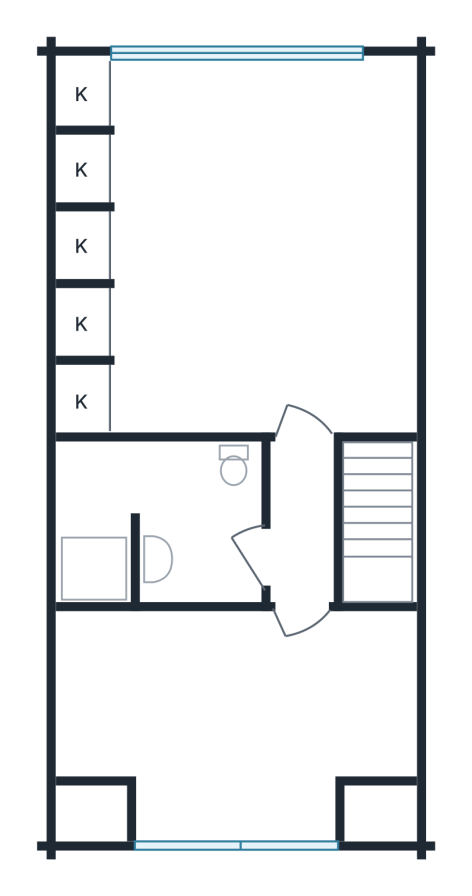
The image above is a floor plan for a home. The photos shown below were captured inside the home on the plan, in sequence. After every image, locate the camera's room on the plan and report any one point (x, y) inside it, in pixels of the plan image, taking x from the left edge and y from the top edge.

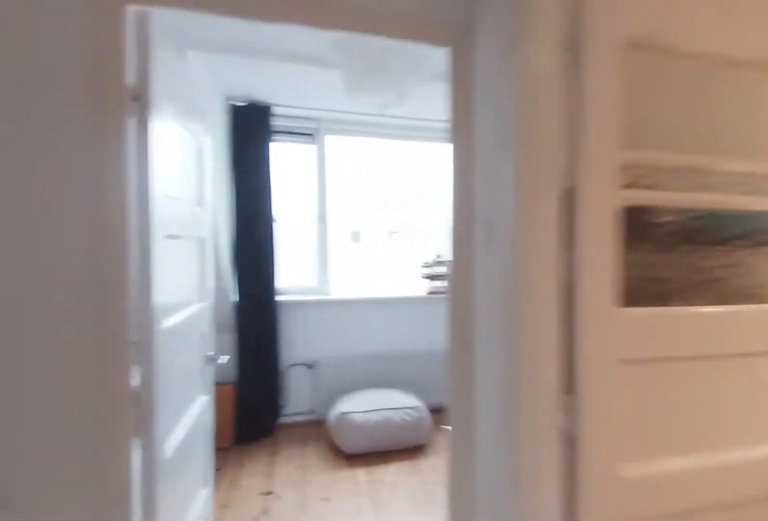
(312, 526)
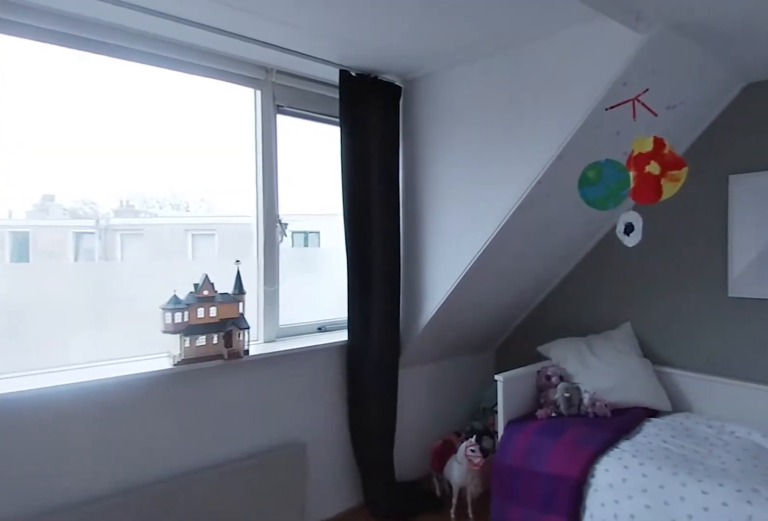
(236, 714)
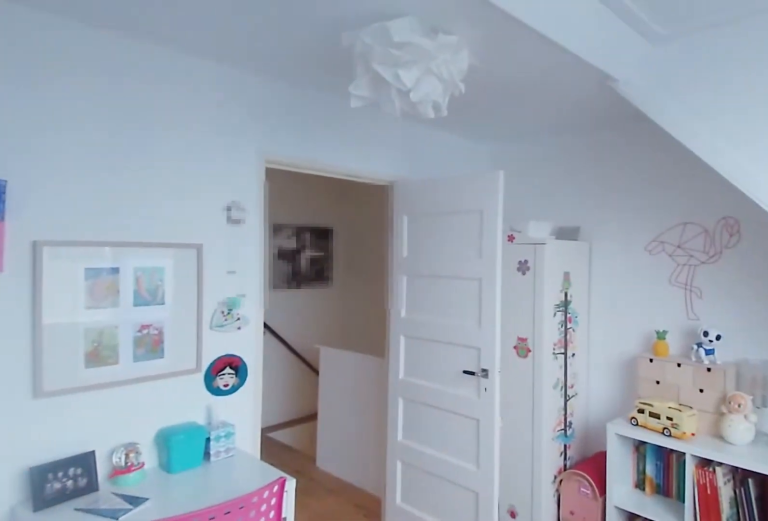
(236, 714)
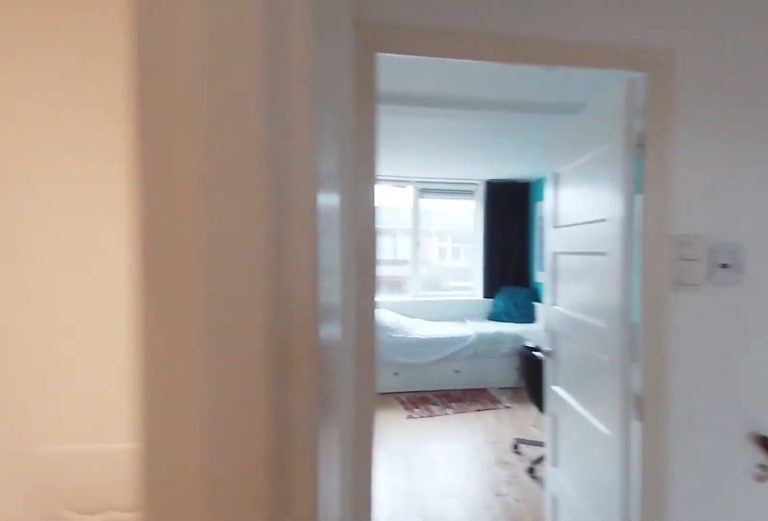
(312, 526)
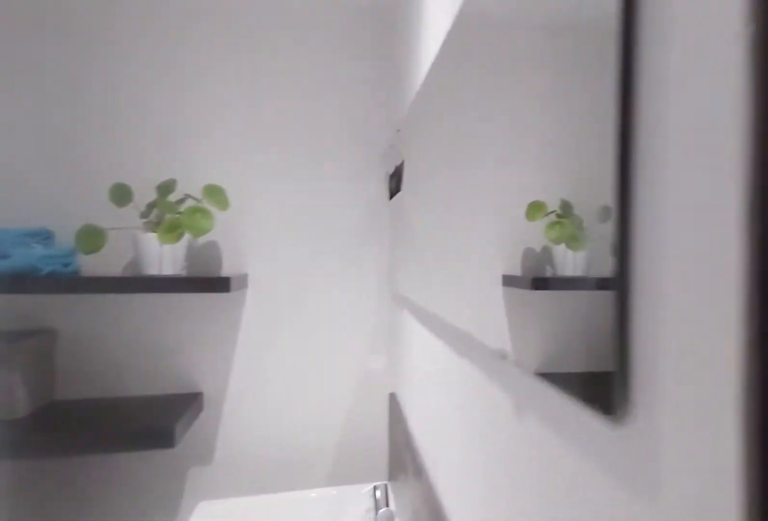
(125, 537)
